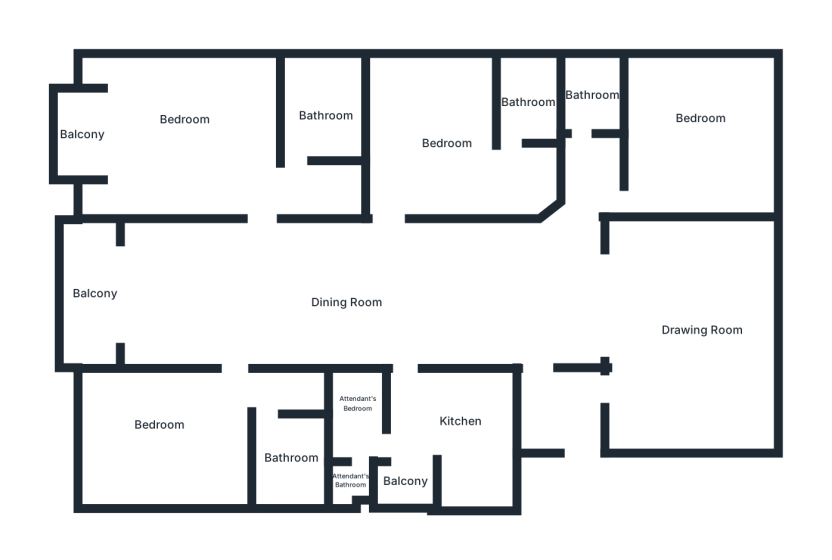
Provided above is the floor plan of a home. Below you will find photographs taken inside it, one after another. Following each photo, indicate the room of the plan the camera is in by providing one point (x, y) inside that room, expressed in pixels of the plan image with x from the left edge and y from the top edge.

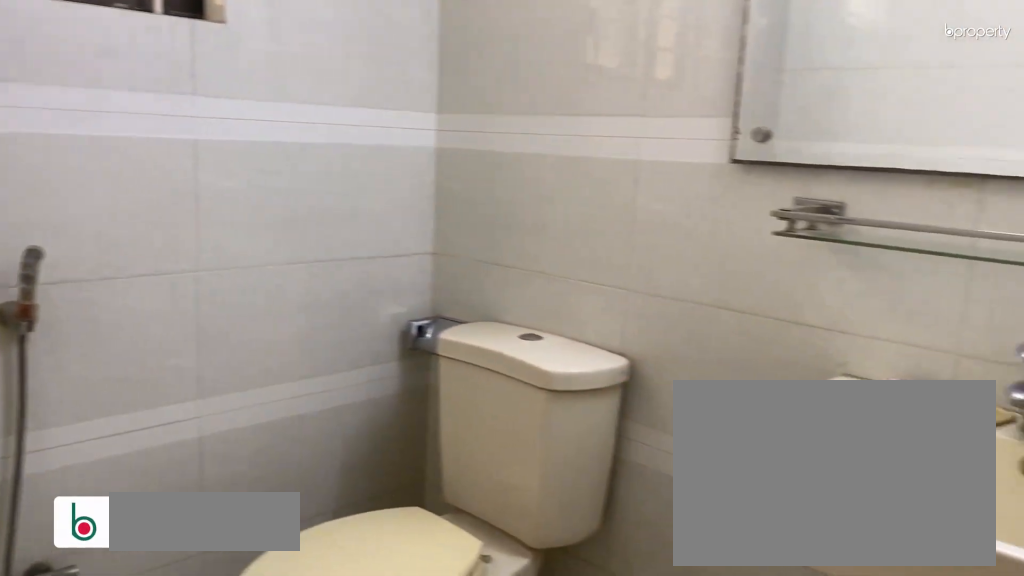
(588, 88)
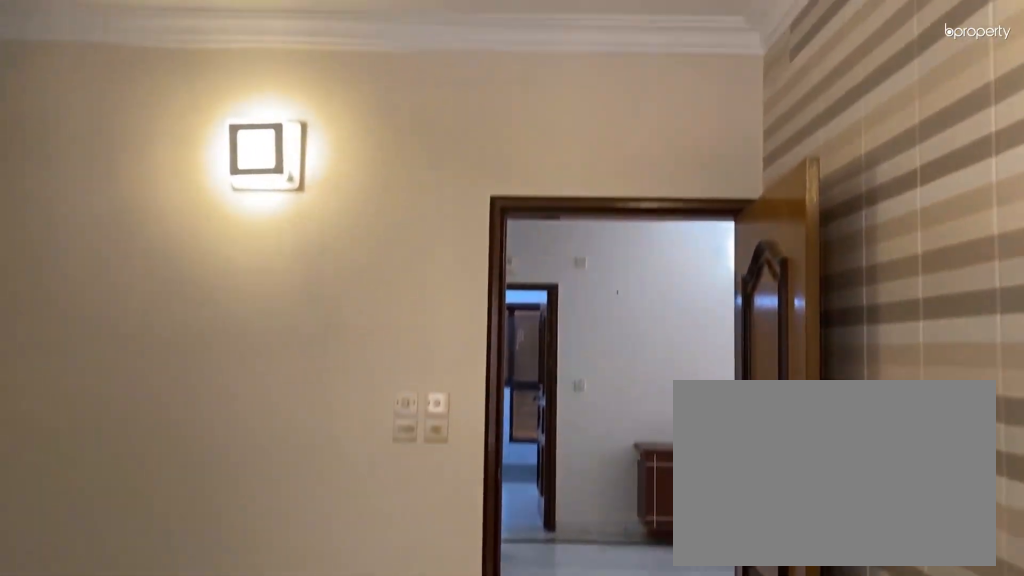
(461, 149)
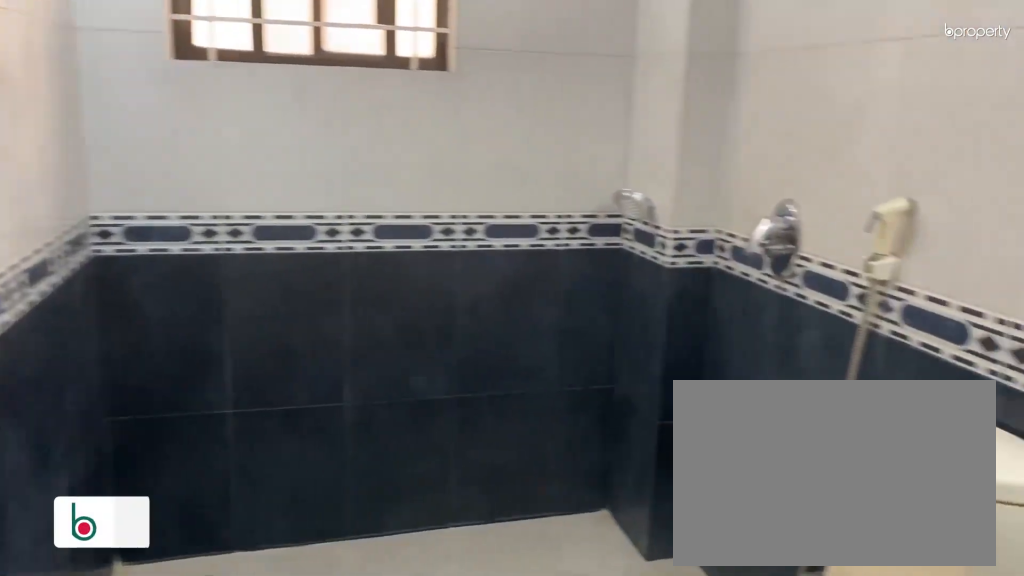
(529, 100)
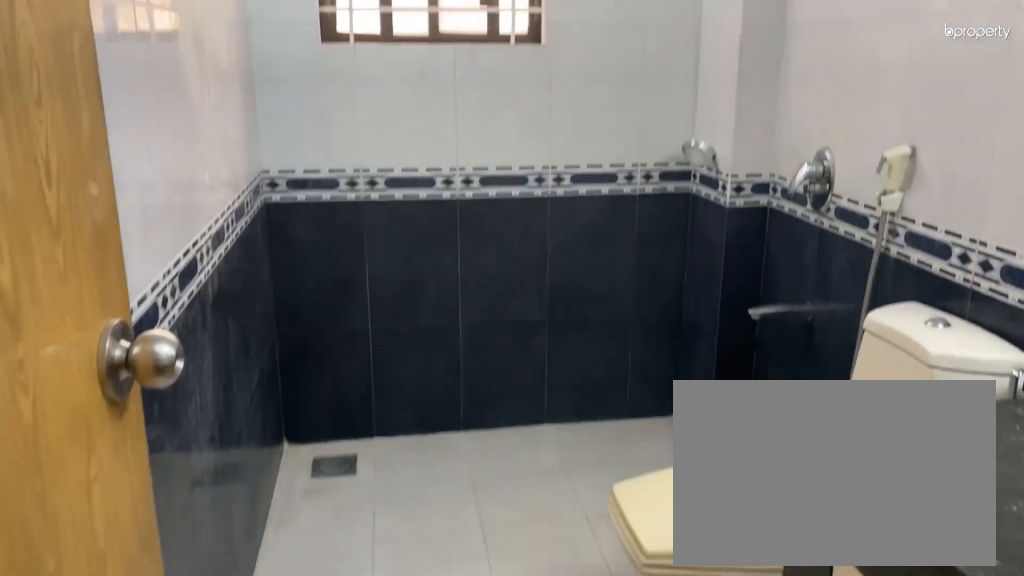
(529, 100)
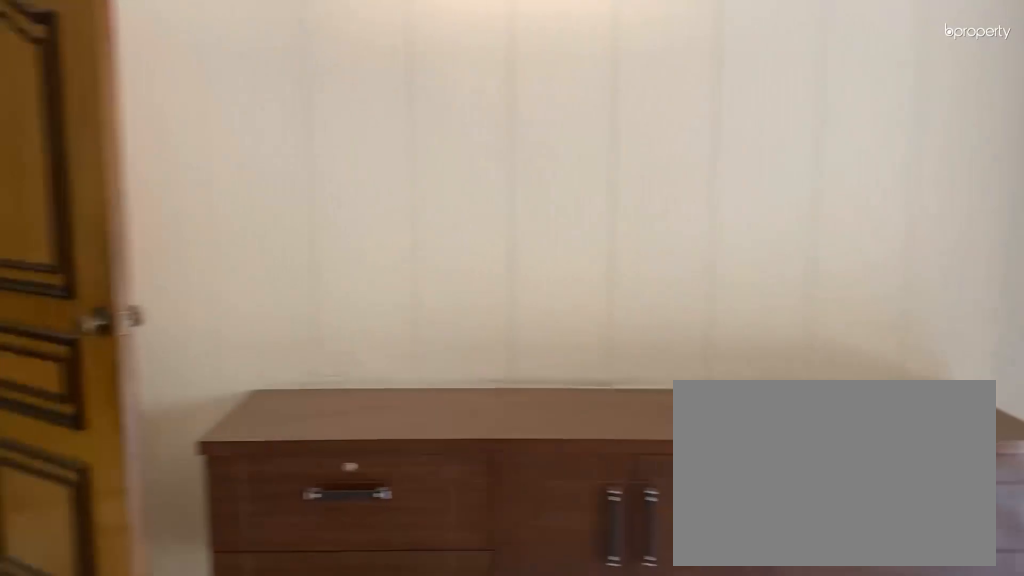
(191, 131)
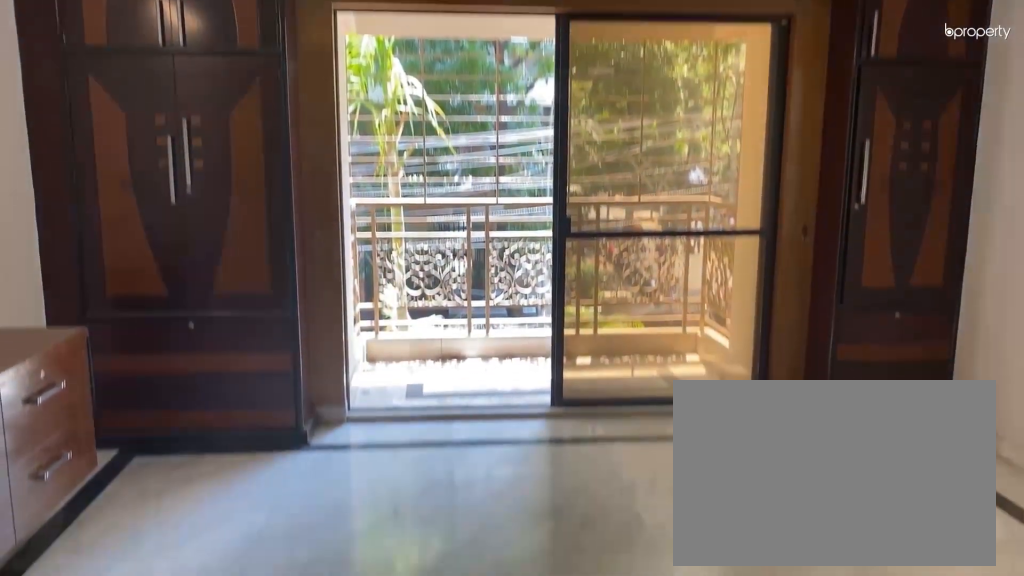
(200, 140)
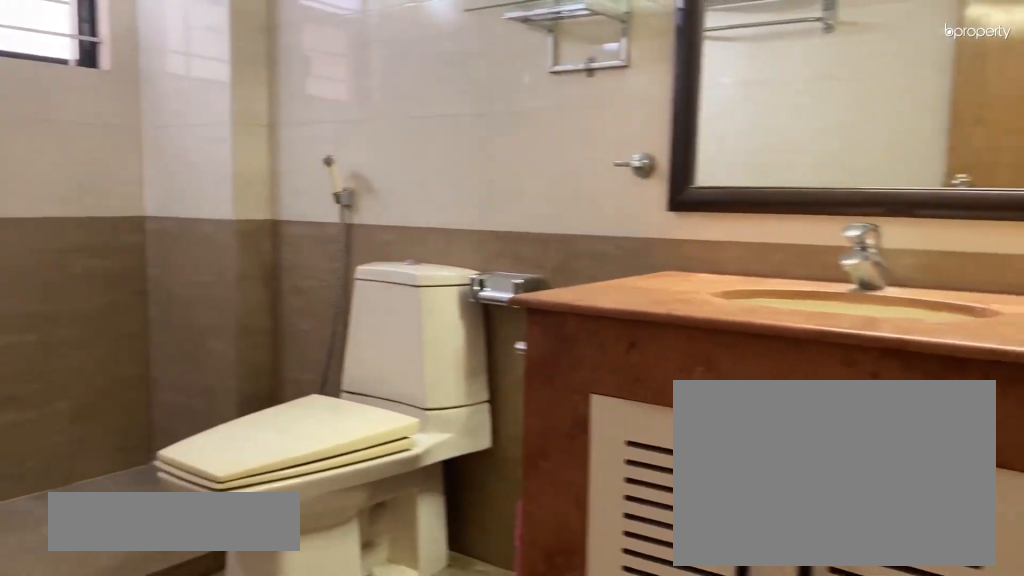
(321, 108)
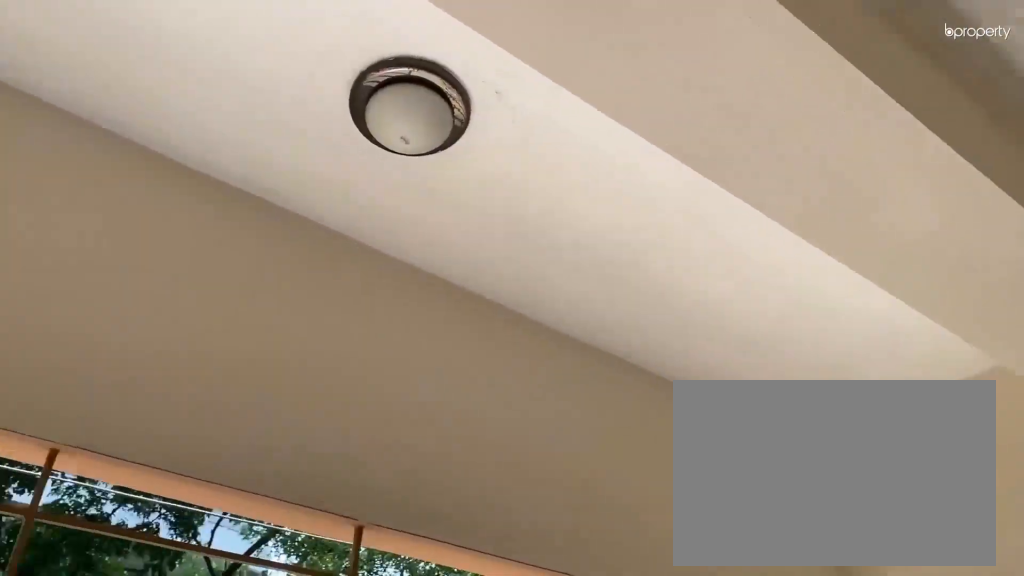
(75, 290)
